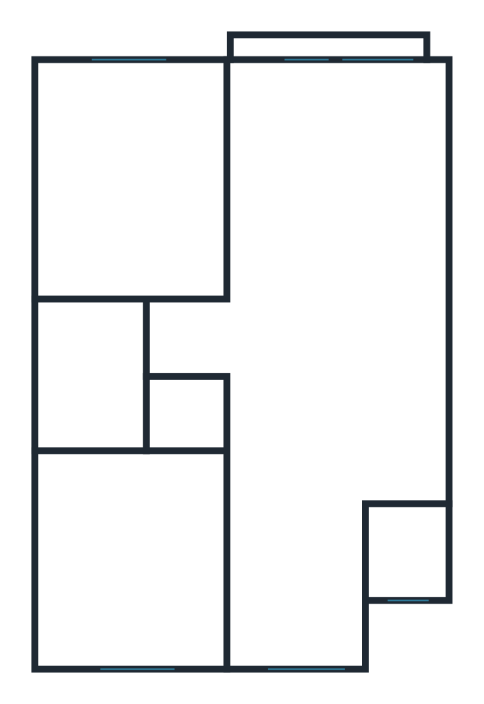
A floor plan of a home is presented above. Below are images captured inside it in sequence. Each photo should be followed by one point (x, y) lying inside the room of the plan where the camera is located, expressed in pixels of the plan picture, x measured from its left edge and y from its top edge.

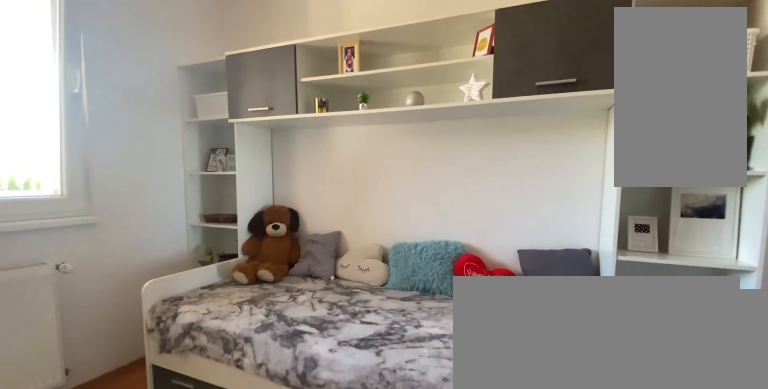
(146, 564)
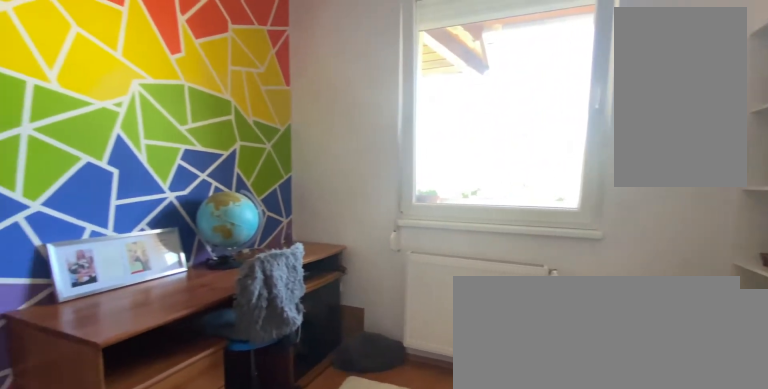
(146, 564)
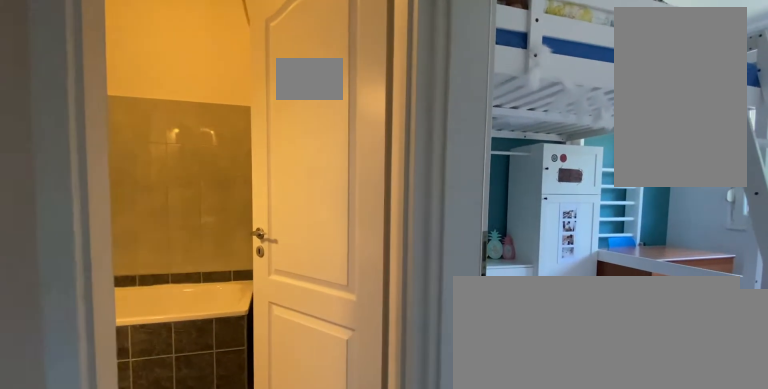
(194, 338)
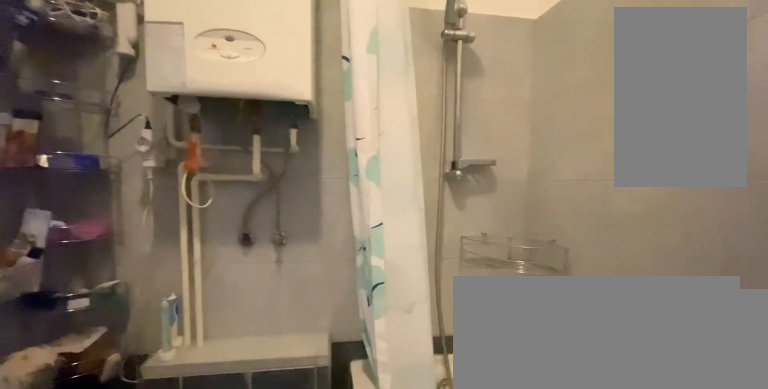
(97, 372)
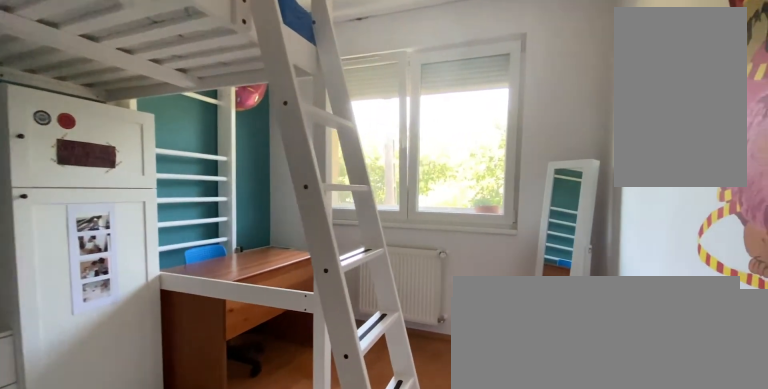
(146, 196)
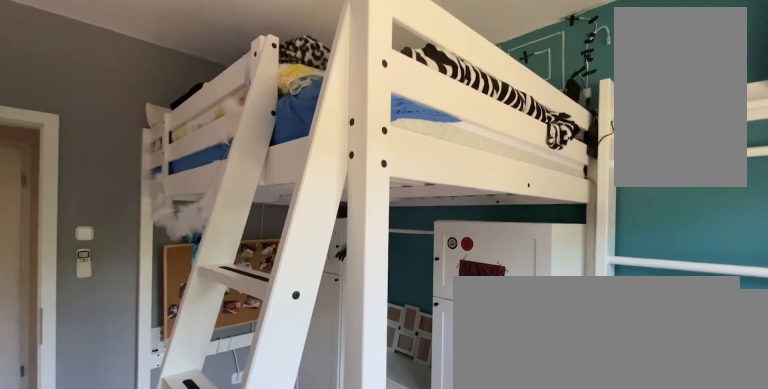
(146, 196)
